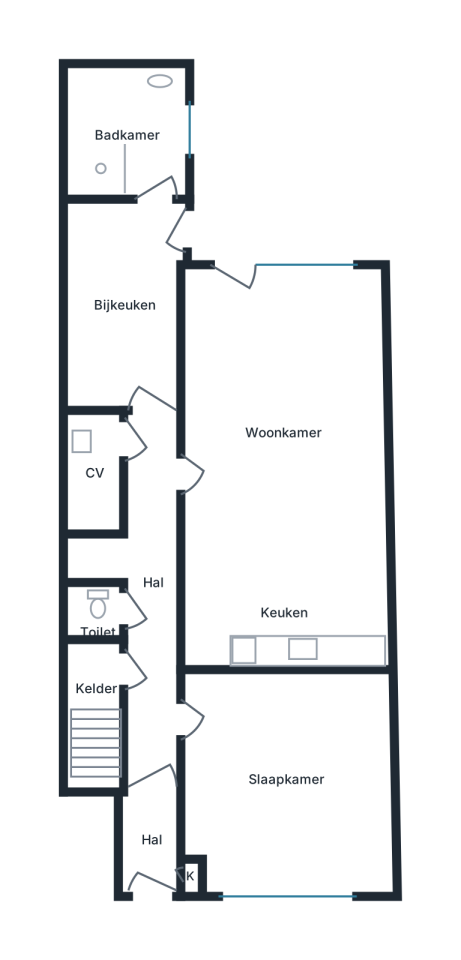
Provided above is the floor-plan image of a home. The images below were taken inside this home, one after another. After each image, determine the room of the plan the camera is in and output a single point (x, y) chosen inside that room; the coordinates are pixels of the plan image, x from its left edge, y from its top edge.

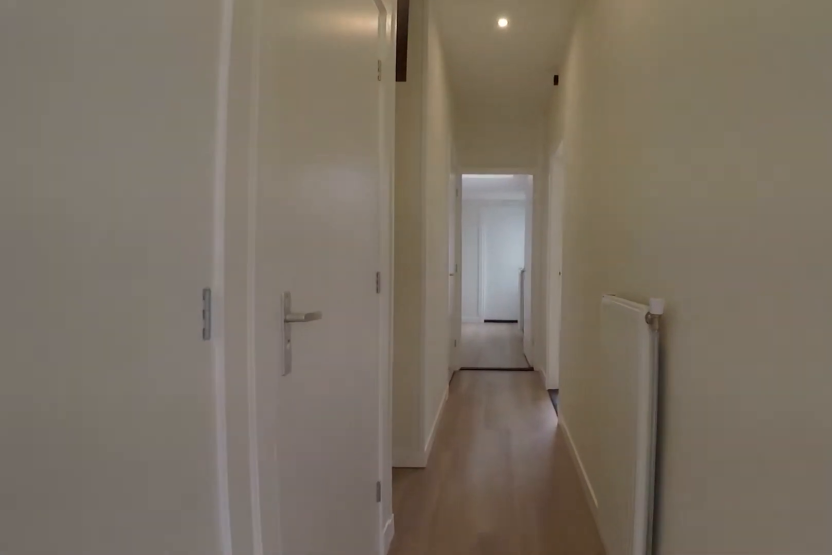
(146, 595)
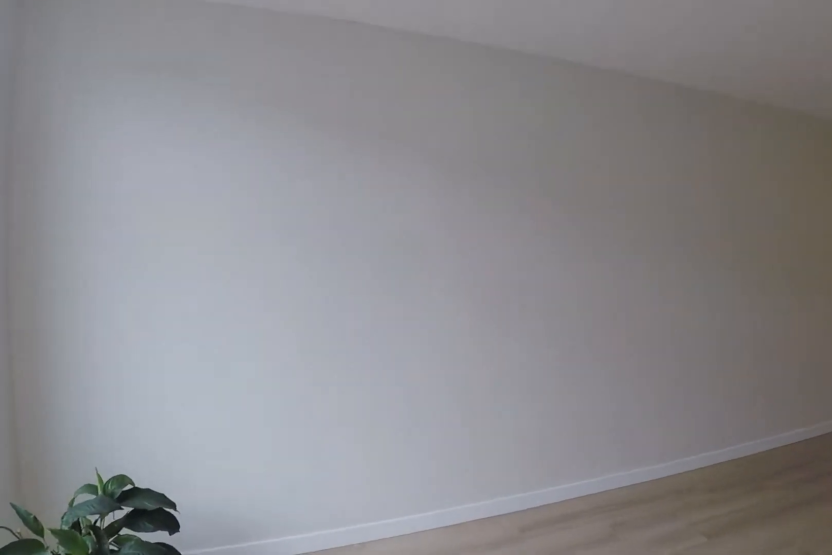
(282, 469)
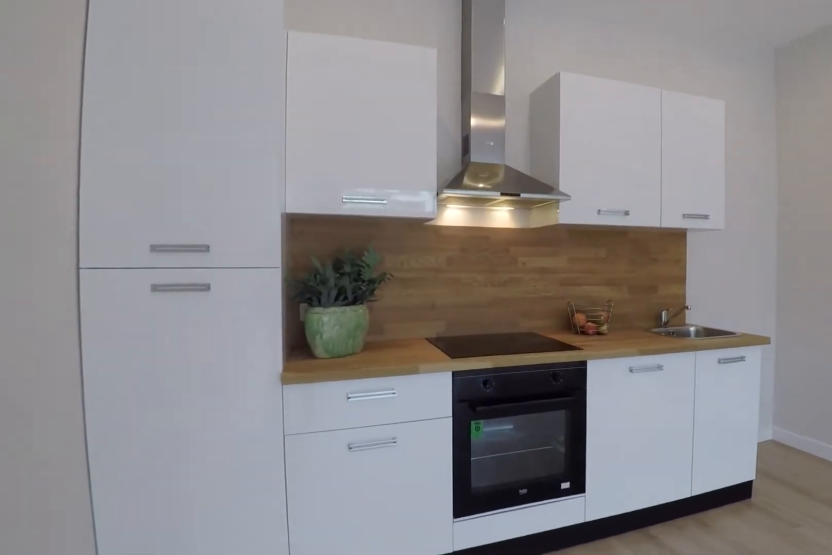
(282, 469)
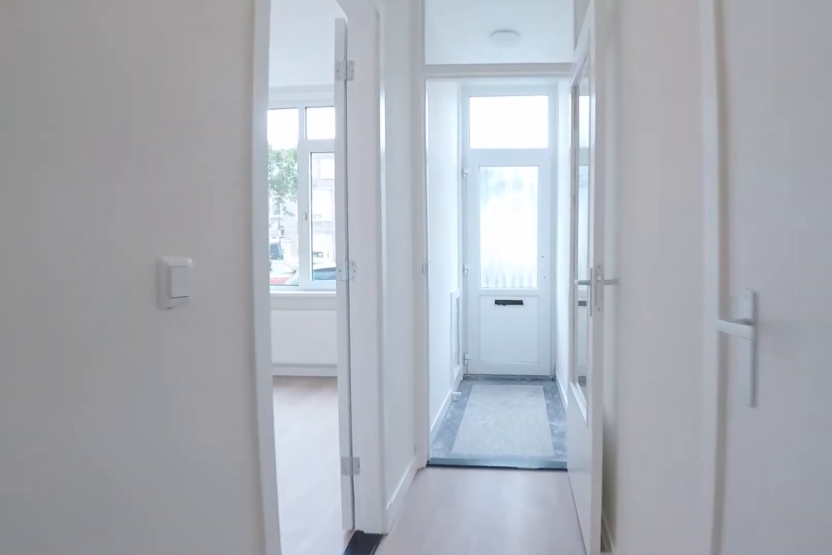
(146, 595)
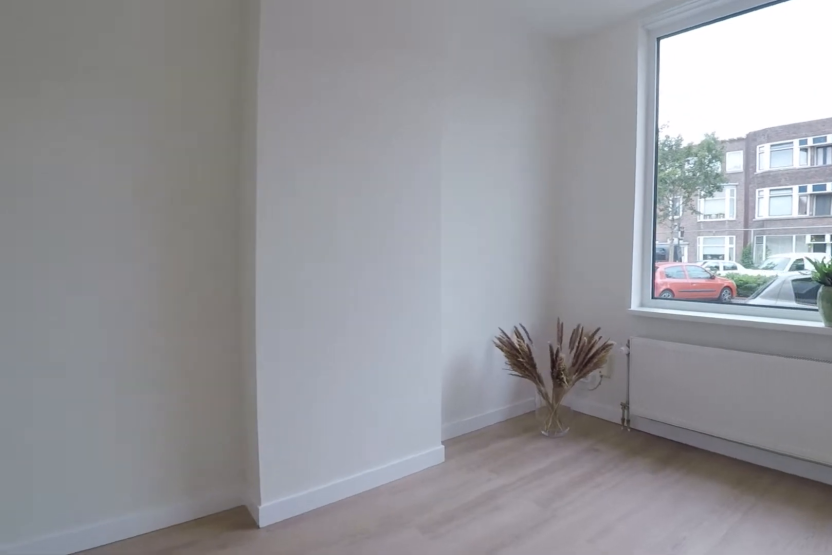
(286, 780)
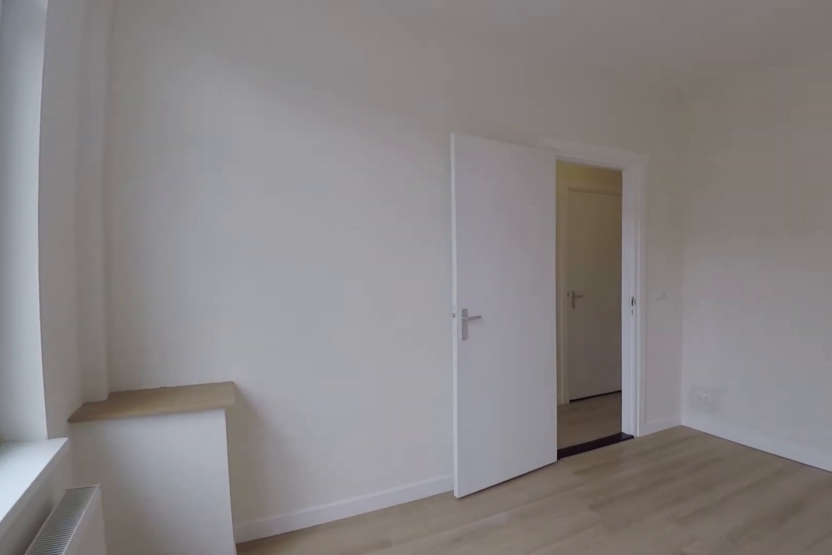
(286, 780)
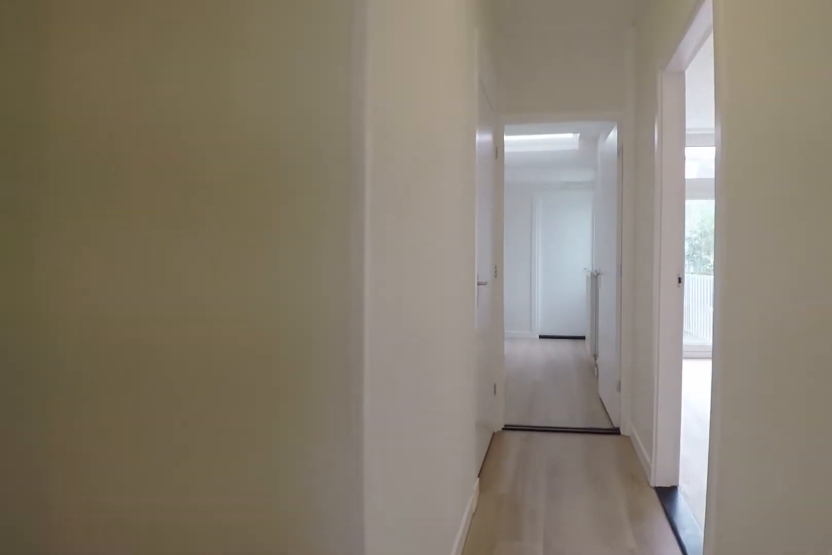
(146, 595)
